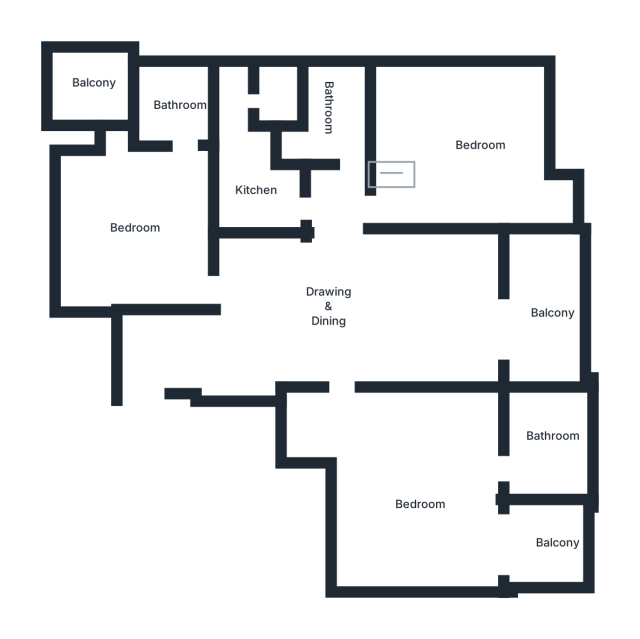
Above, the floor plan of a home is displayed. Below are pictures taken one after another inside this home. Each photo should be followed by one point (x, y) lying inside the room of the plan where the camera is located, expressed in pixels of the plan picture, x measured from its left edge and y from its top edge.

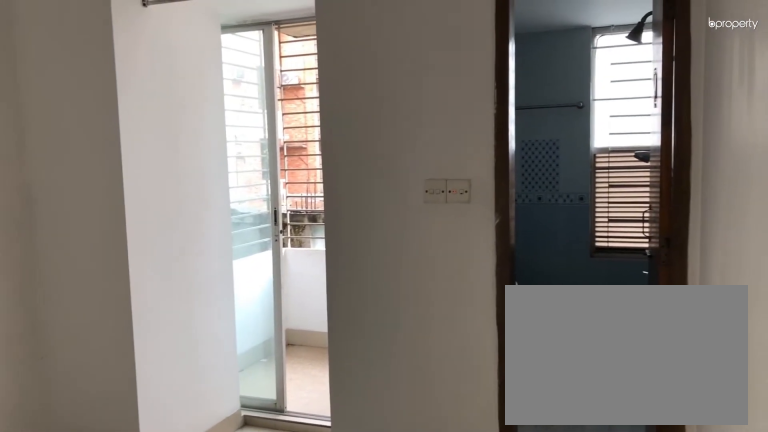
(140, 224)
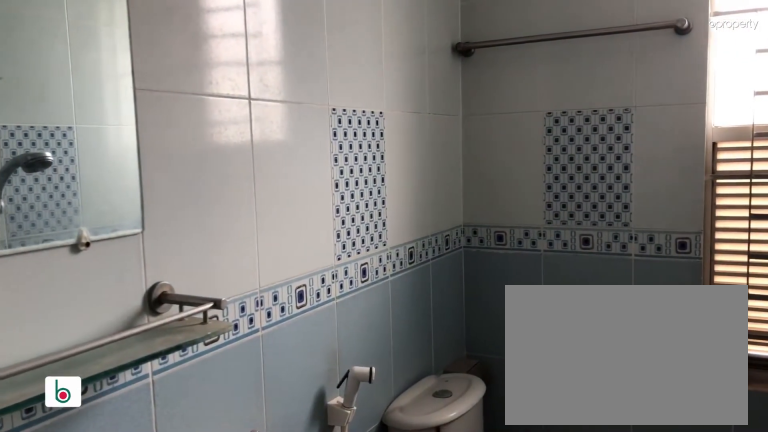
(179, 104)
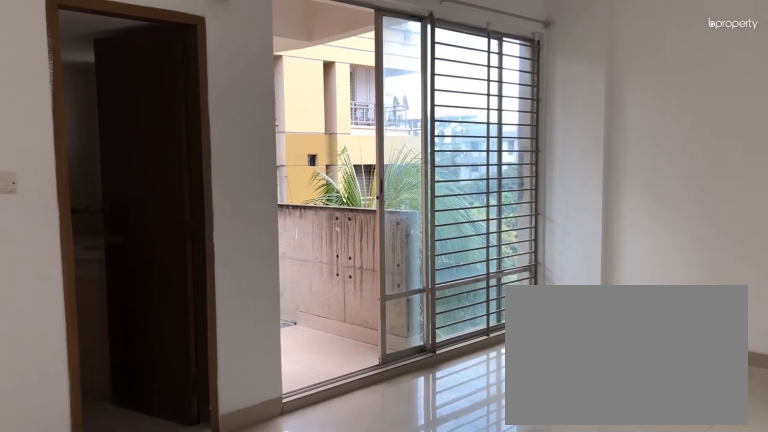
(422, 501)
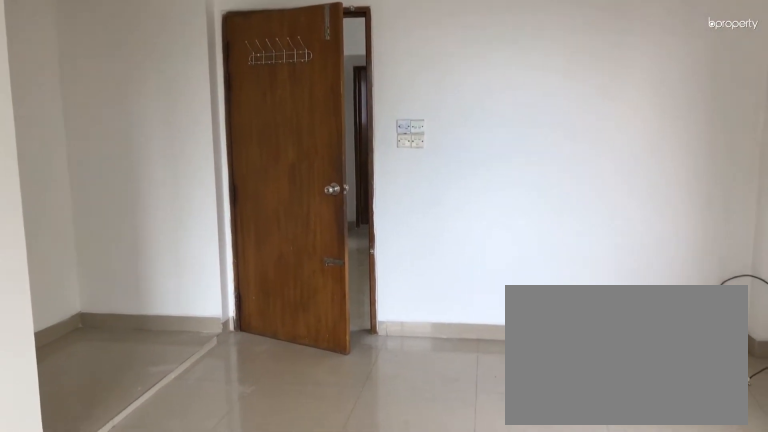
(422, 501)
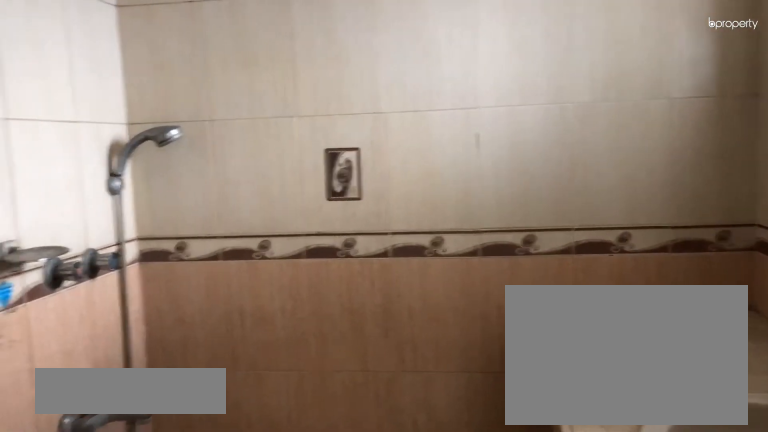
(552, 437)
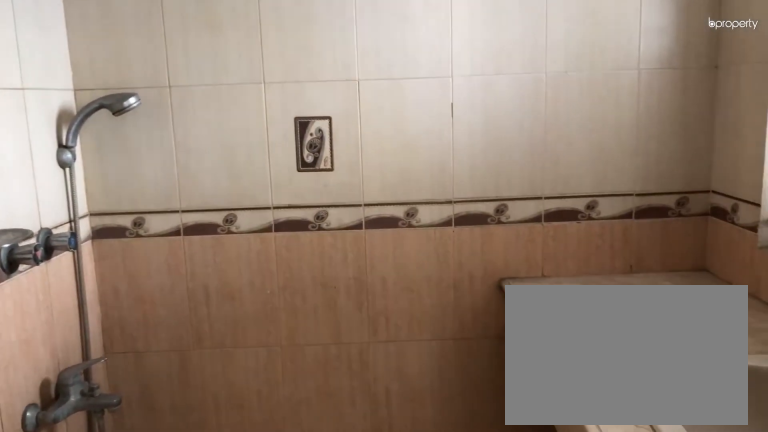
(552, 437)
